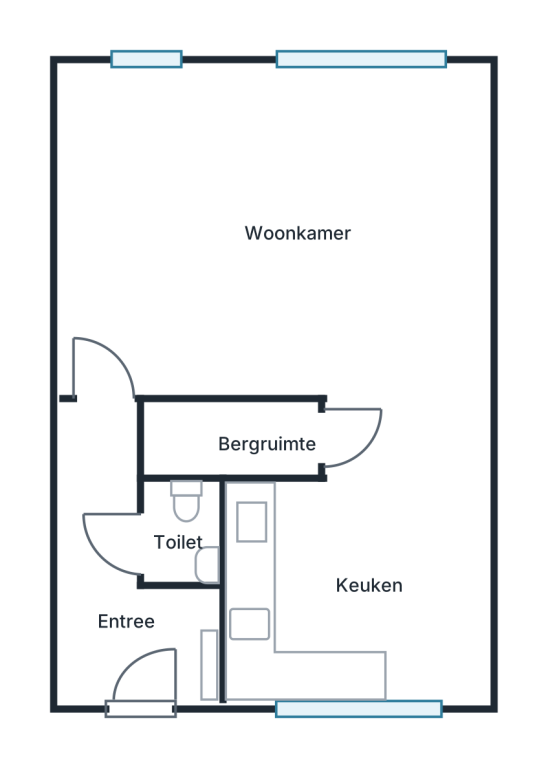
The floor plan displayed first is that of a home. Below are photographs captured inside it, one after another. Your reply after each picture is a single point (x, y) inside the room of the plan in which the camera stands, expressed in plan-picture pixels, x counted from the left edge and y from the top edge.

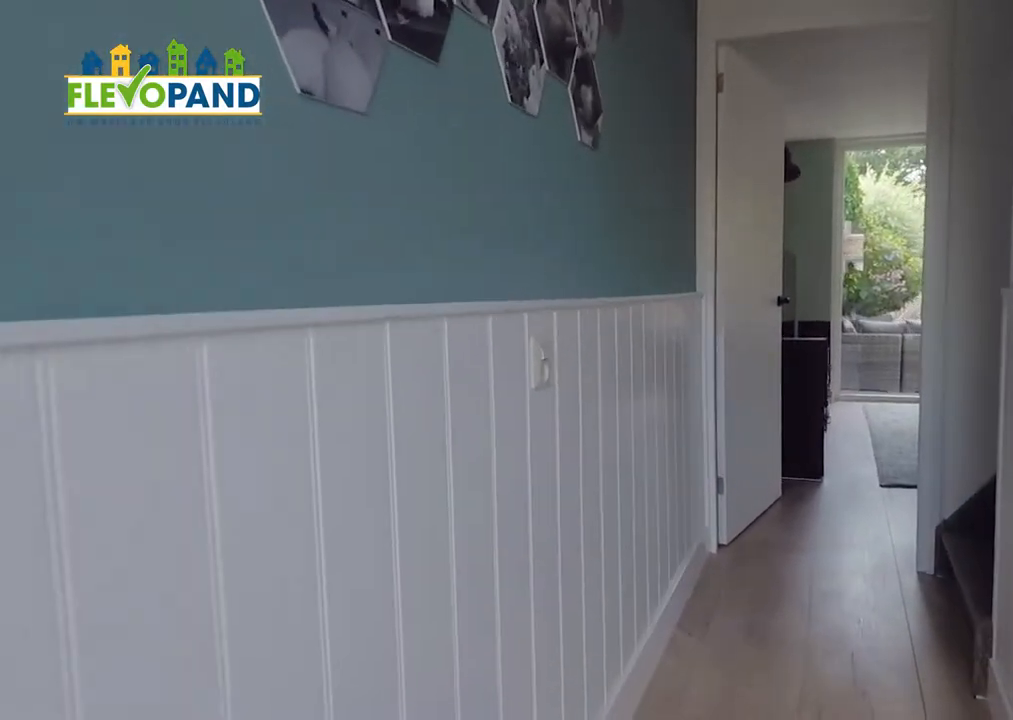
(121, 578)
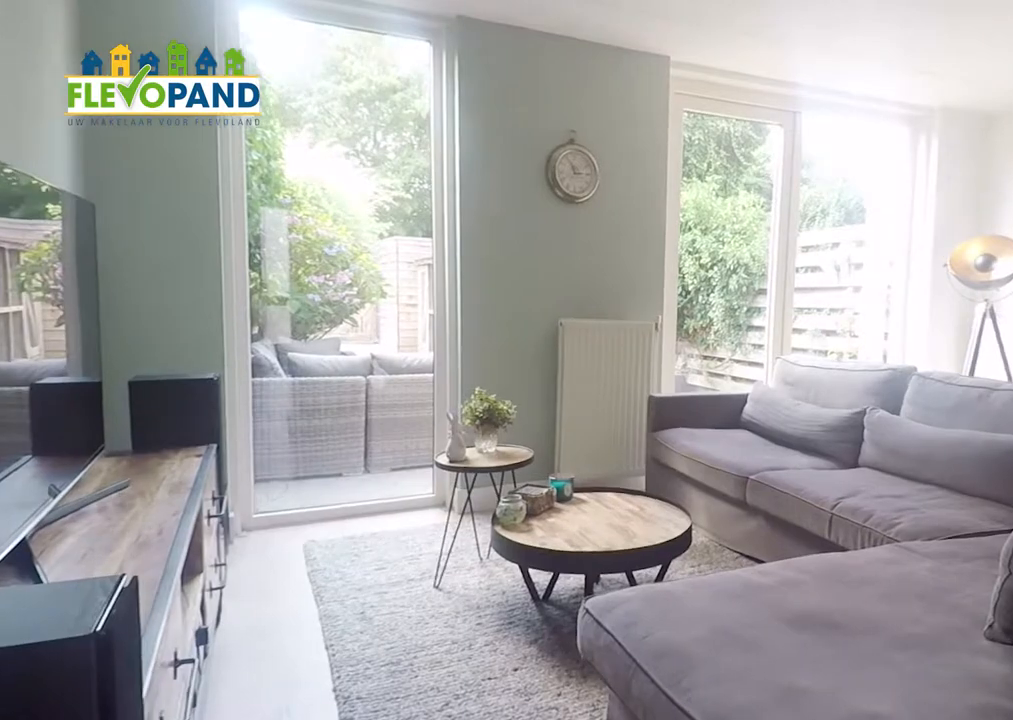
(273, 233)
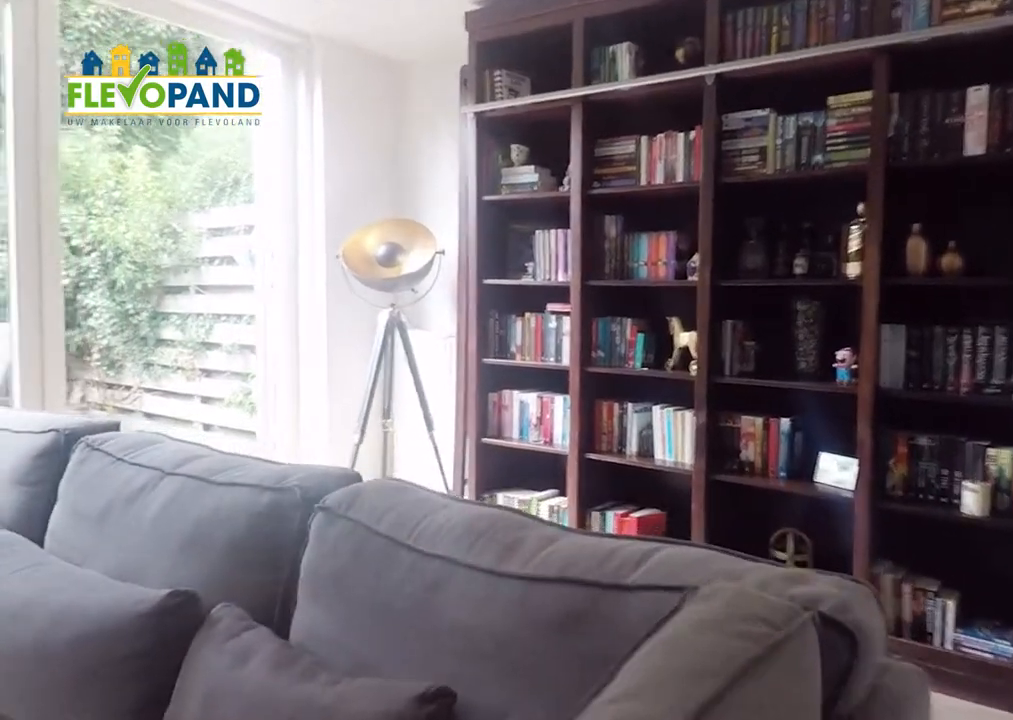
(273, 233)
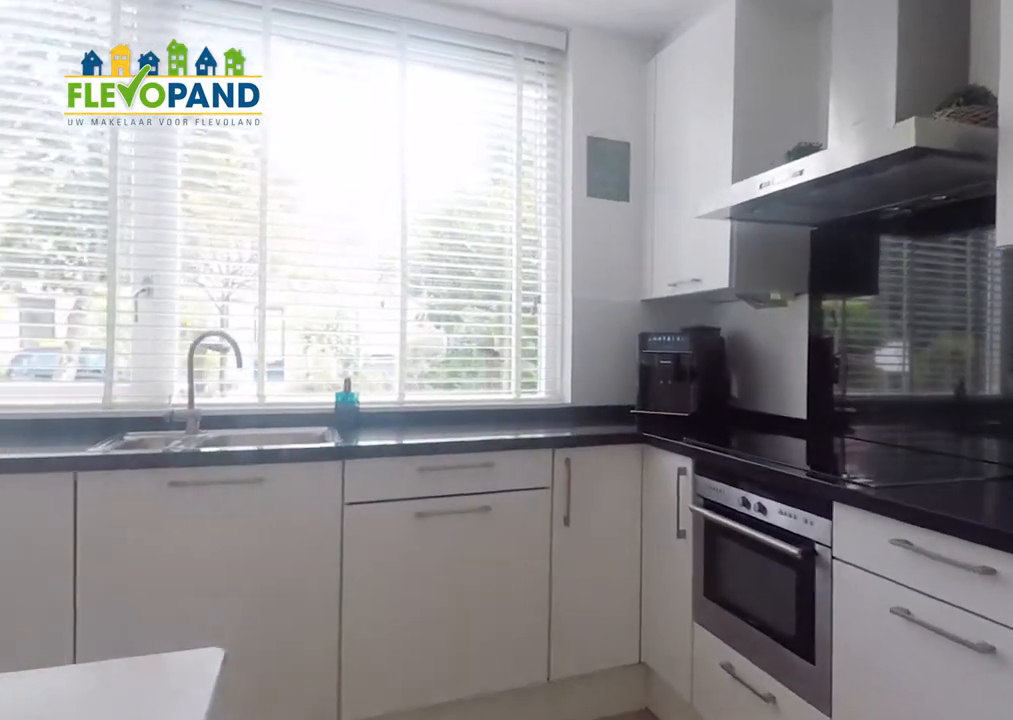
(363, 562)
